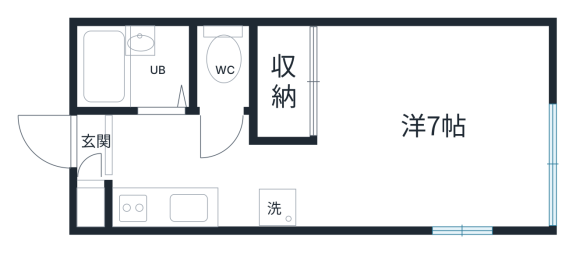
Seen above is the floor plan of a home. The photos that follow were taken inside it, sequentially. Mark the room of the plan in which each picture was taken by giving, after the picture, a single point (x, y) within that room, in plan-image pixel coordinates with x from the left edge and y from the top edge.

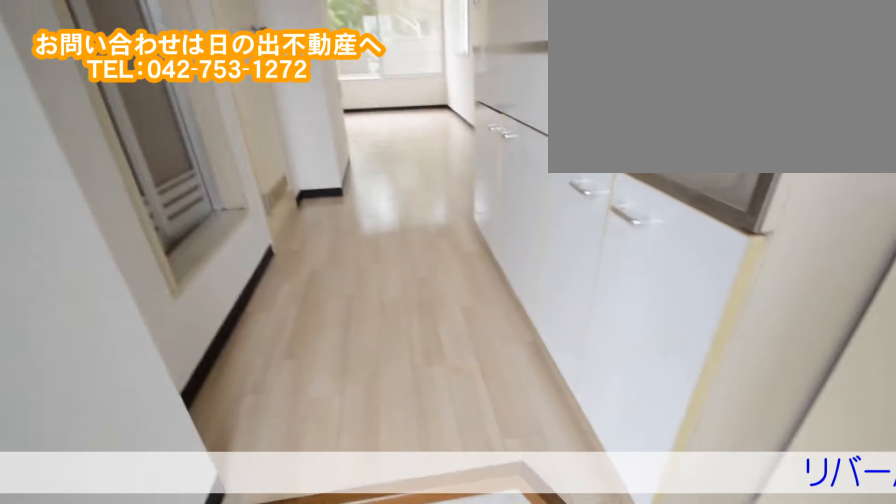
(147, 145)
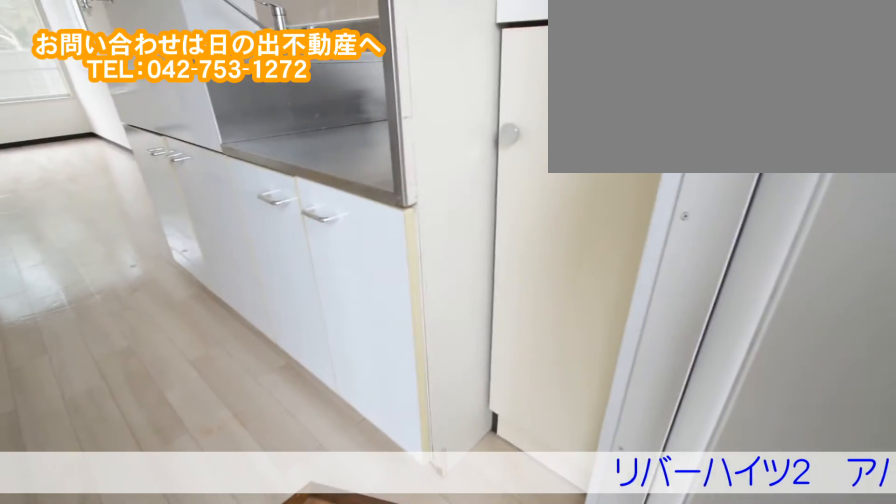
(147, 145)
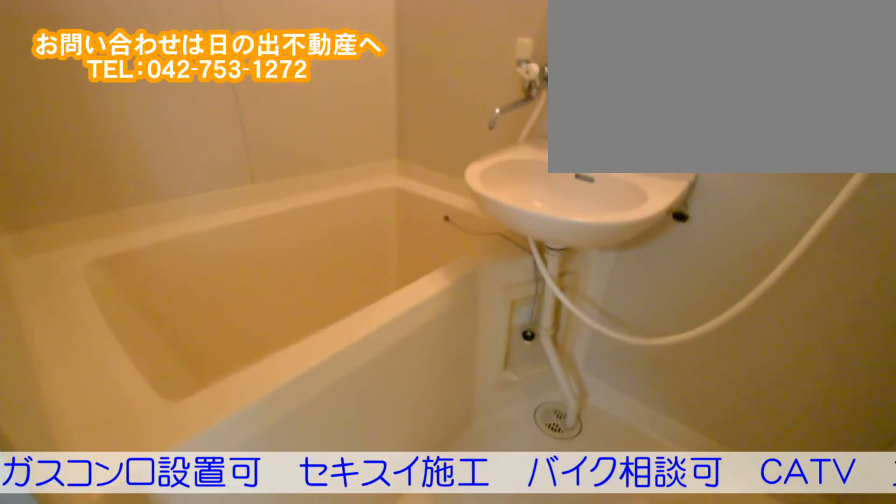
(128, 75)
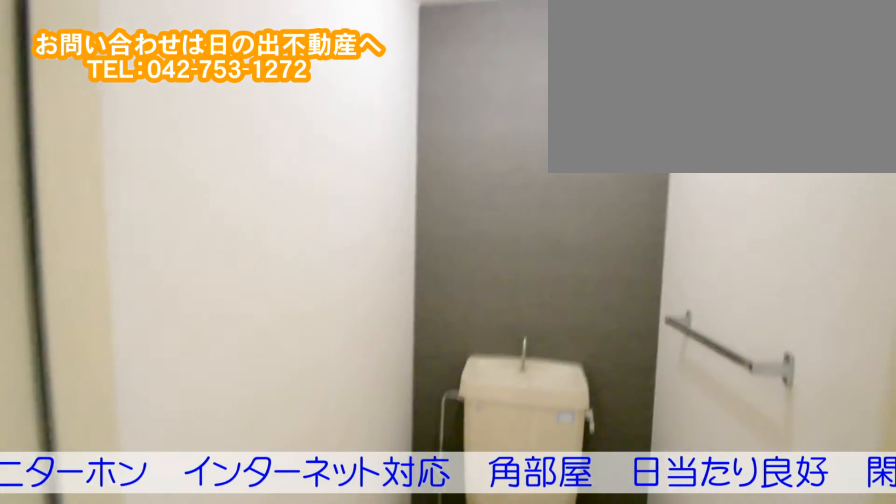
(217, 72)
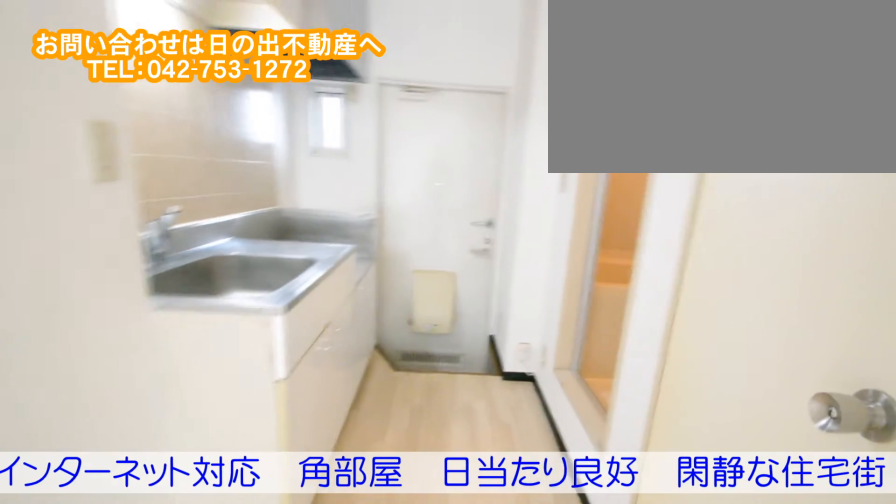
(187, 148)
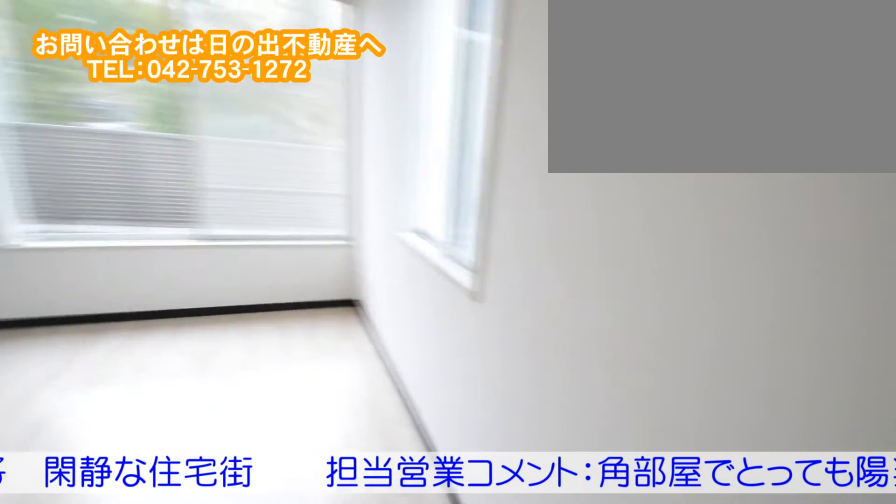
(440, 81)
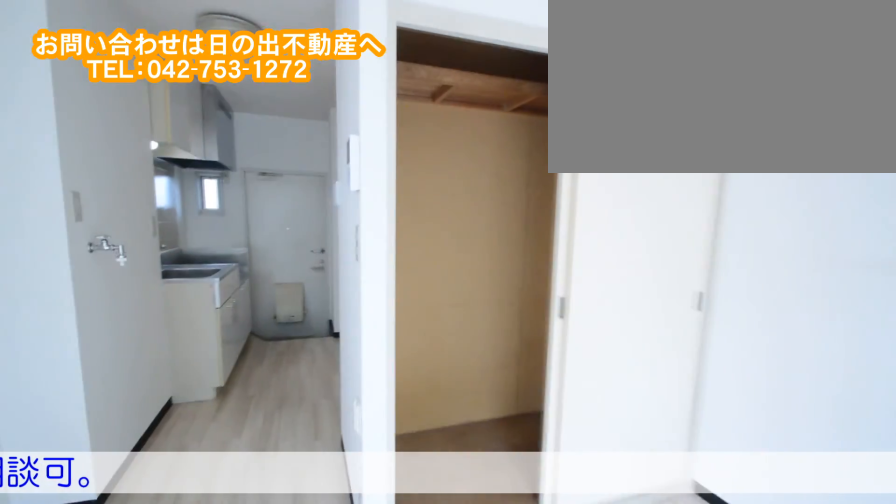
(441, 81)
